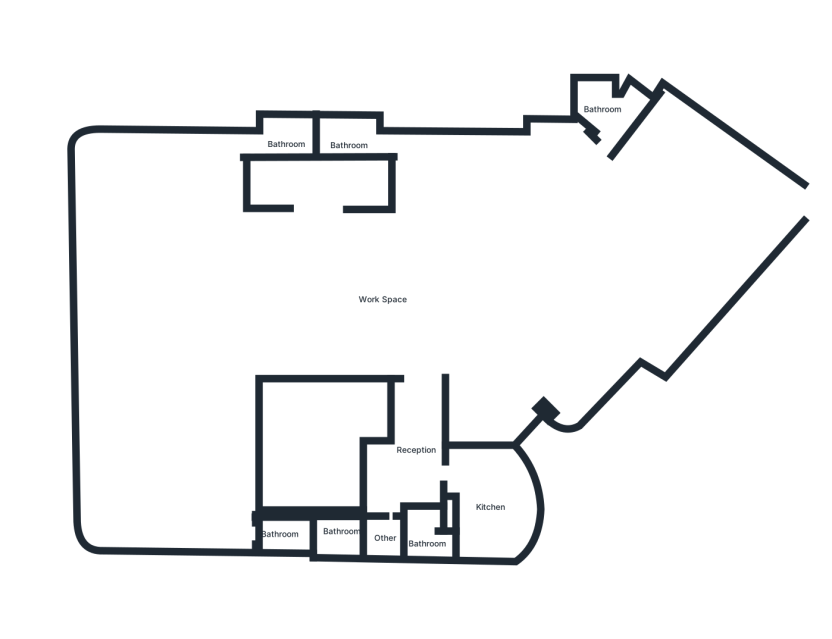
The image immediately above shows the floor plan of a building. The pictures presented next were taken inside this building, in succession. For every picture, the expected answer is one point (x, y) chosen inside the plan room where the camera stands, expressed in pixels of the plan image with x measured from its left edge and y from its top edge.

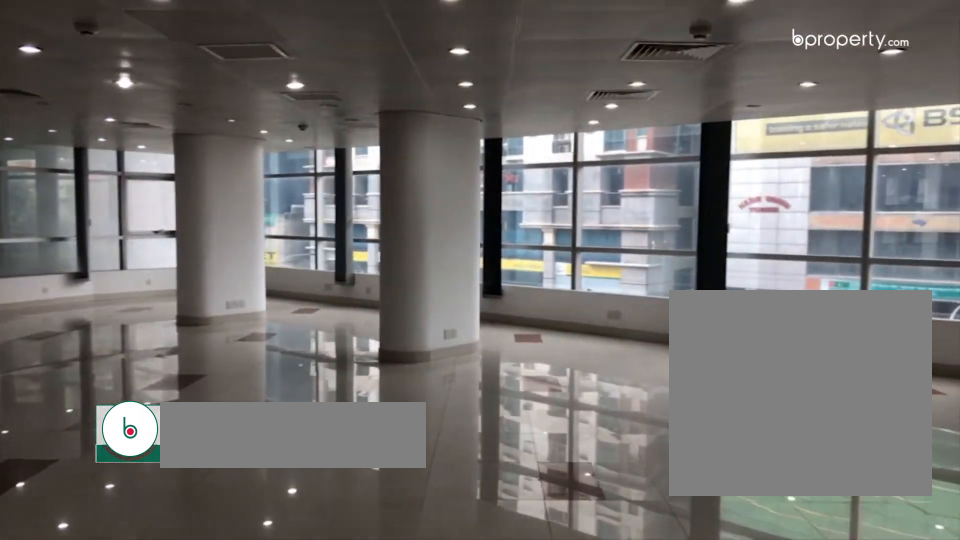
(382, 300)
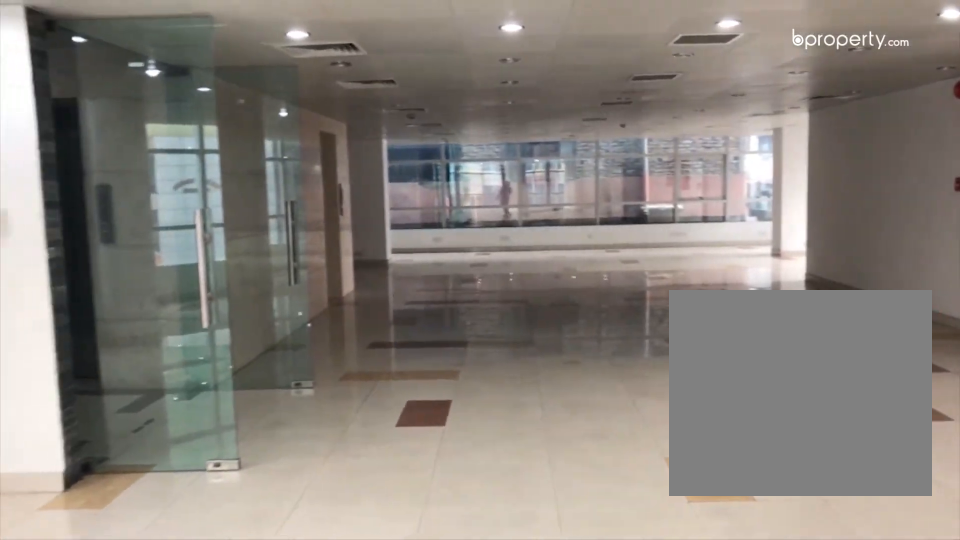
(382, 300)
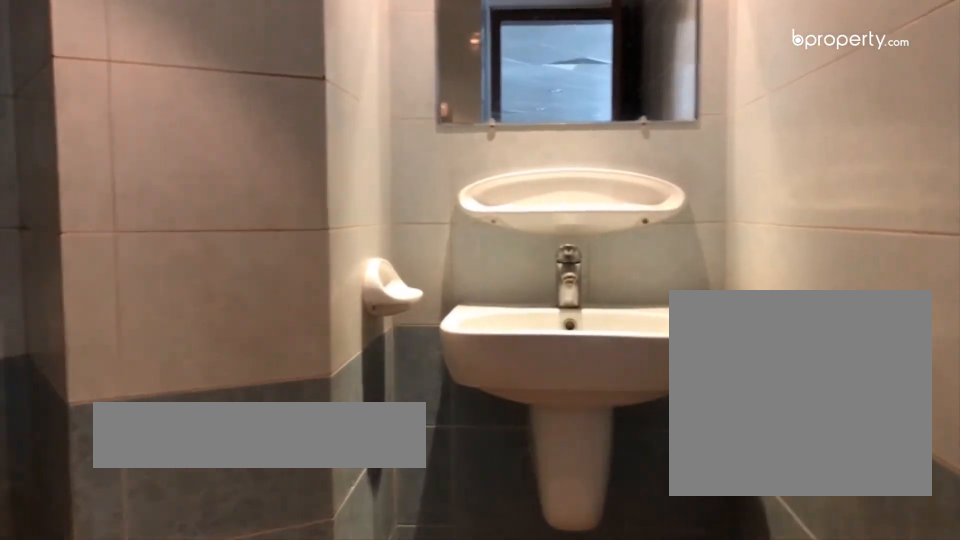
(598, 99)
